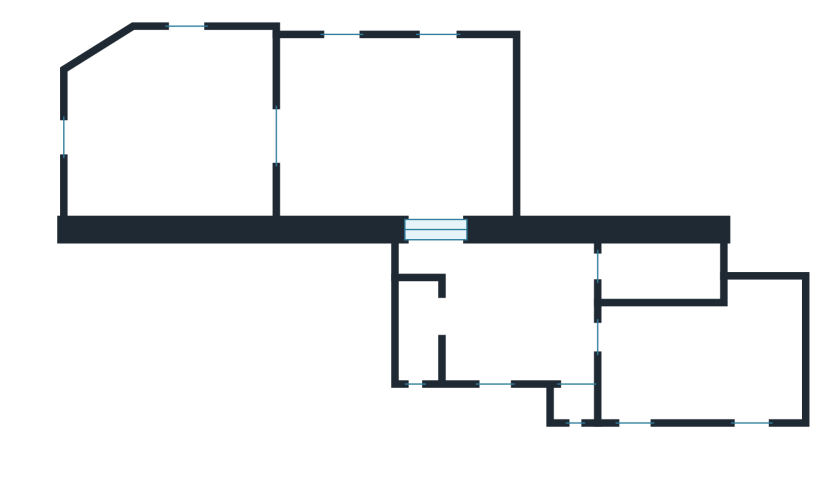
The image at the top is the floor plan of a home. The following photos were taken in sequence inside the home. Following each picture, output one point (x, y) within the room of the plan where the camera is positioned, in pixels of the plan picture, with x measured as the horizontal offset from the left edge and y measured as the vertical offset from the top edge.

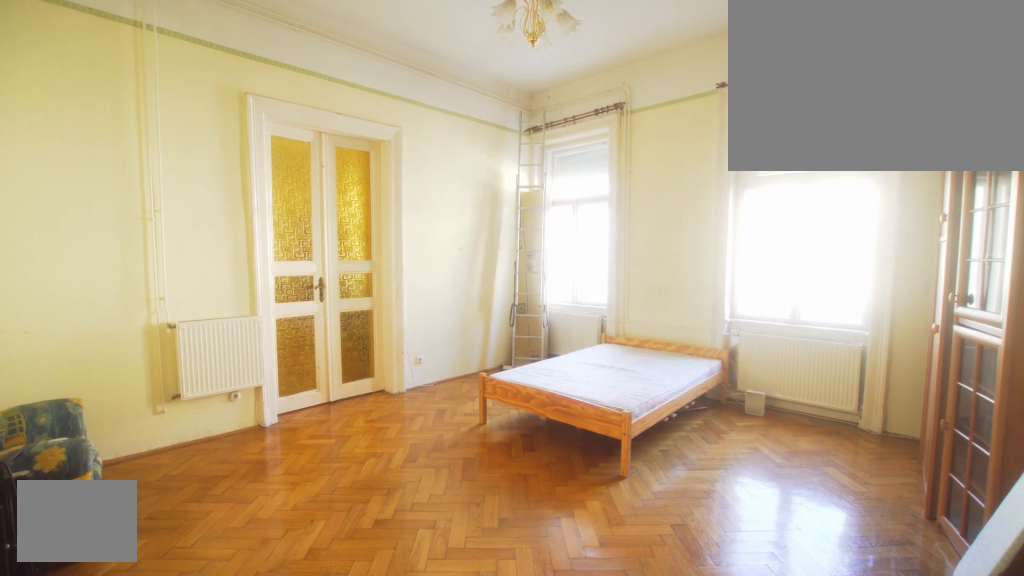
(401, 136)
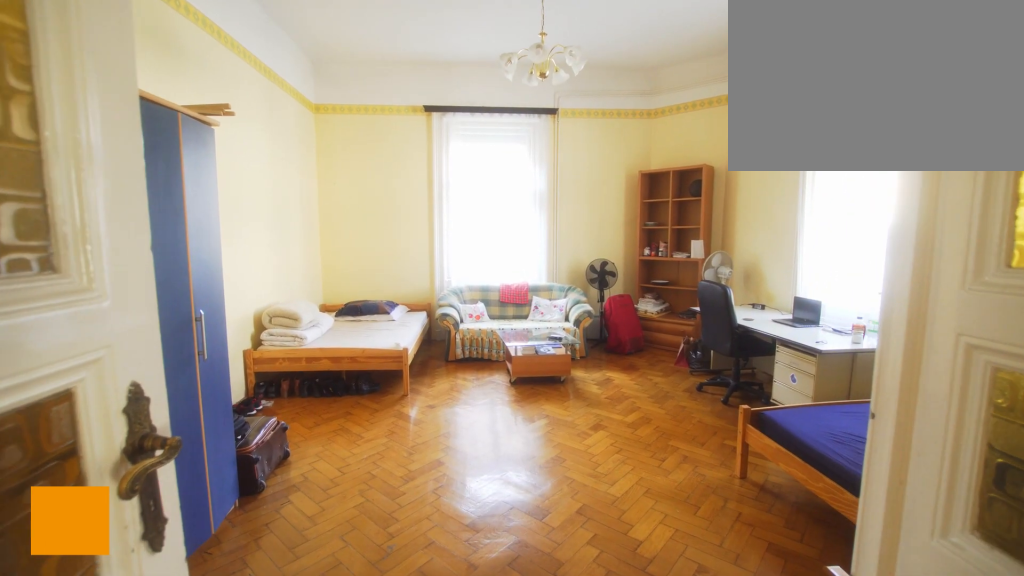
(172, 135)
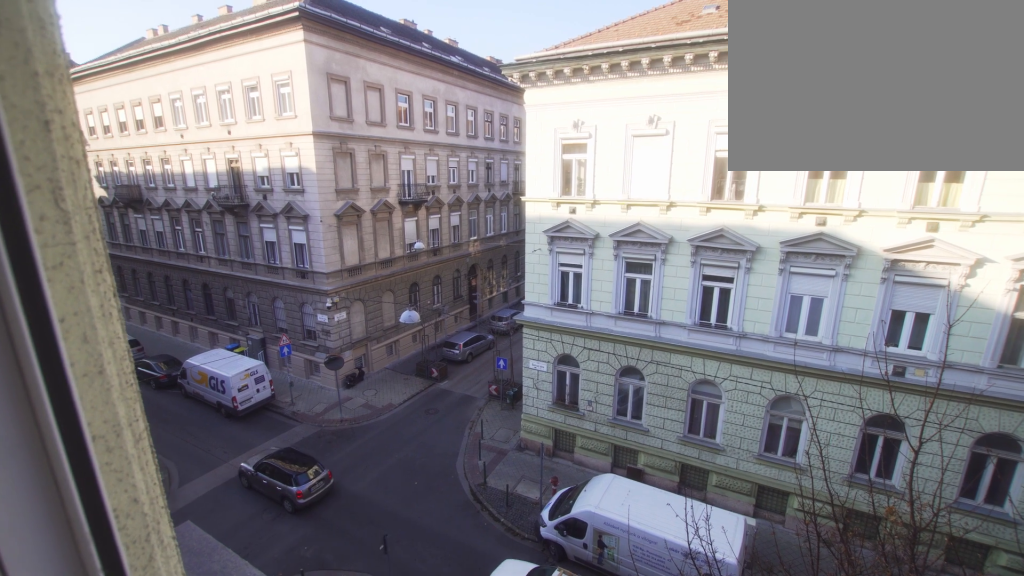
(173, 136)
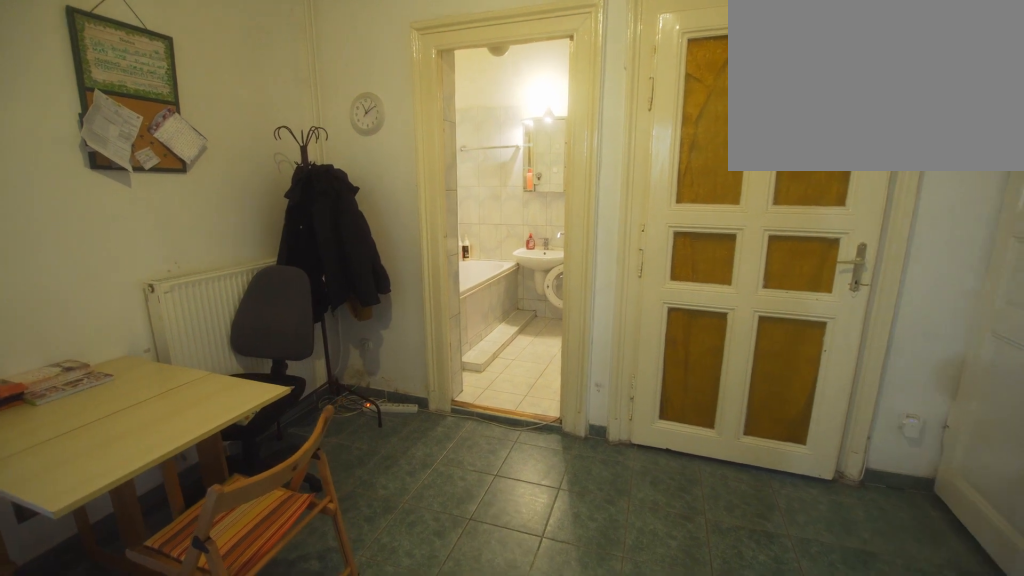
(499, 317)
